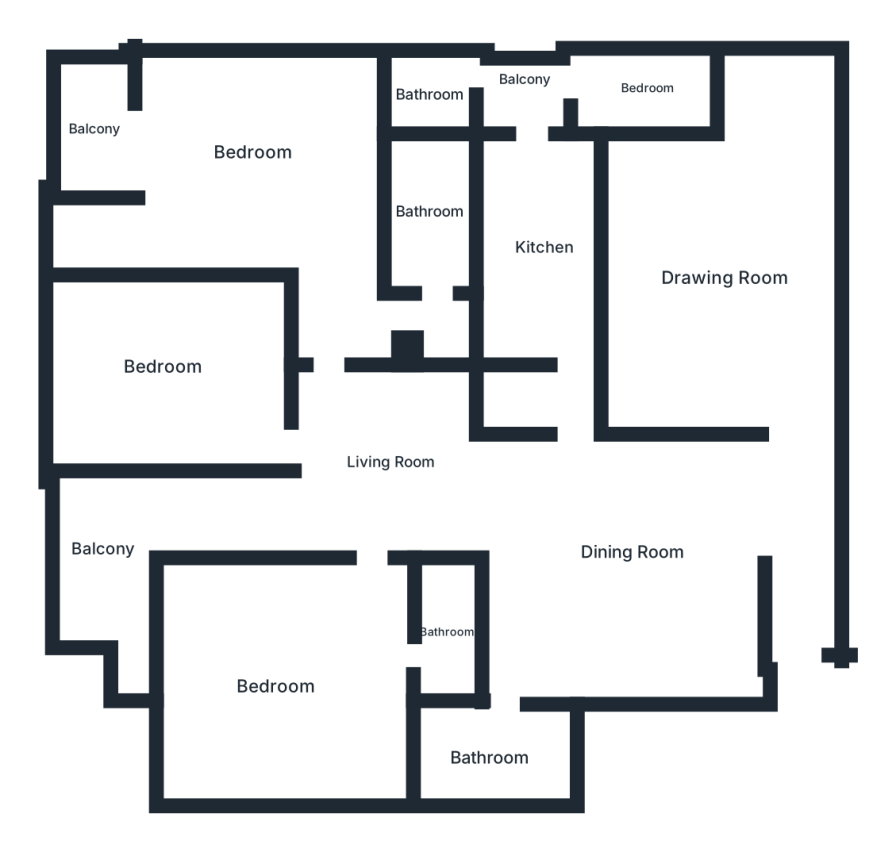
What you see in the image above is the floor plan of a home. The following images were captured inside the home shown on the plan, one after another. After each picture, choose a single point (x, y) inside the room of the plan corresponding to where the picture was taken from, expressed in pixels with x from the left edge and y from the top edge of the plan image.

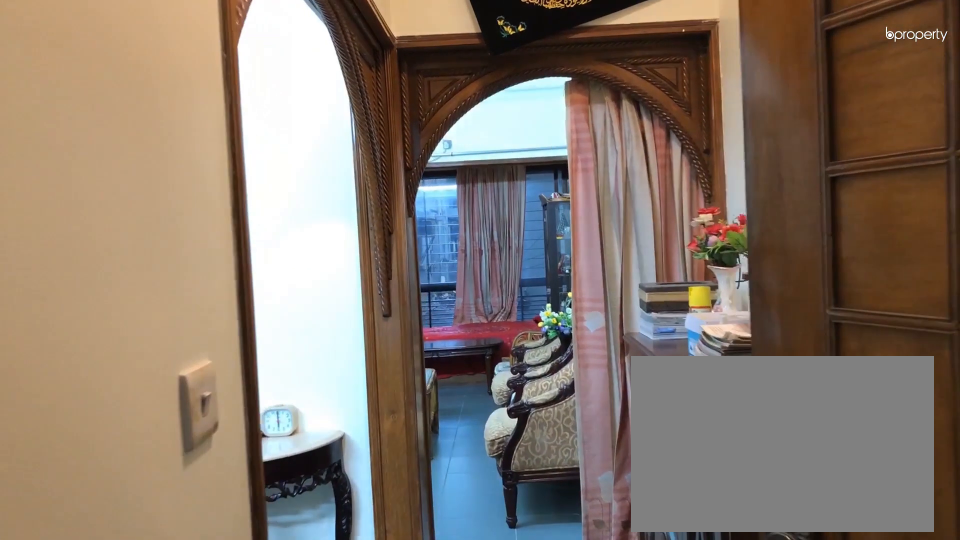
(810, 642)
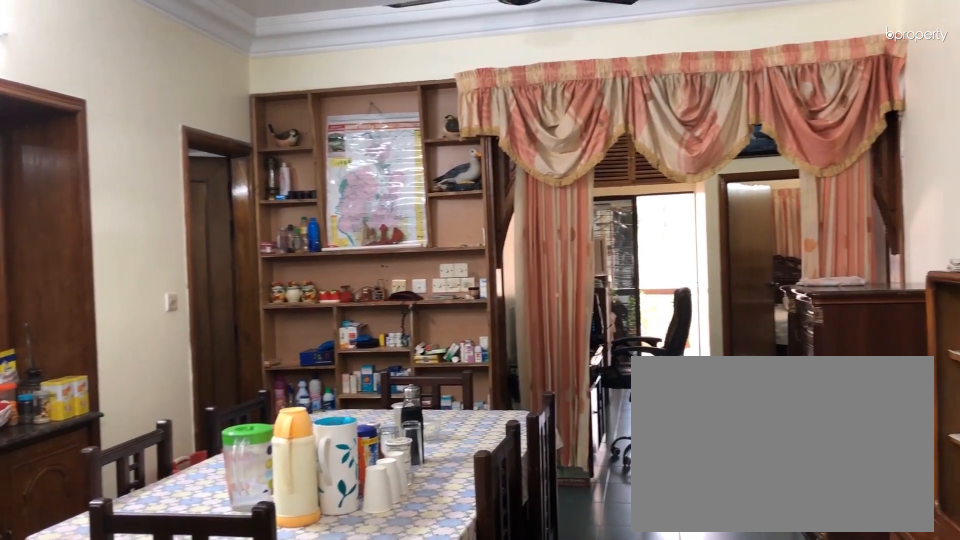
(631, 554)
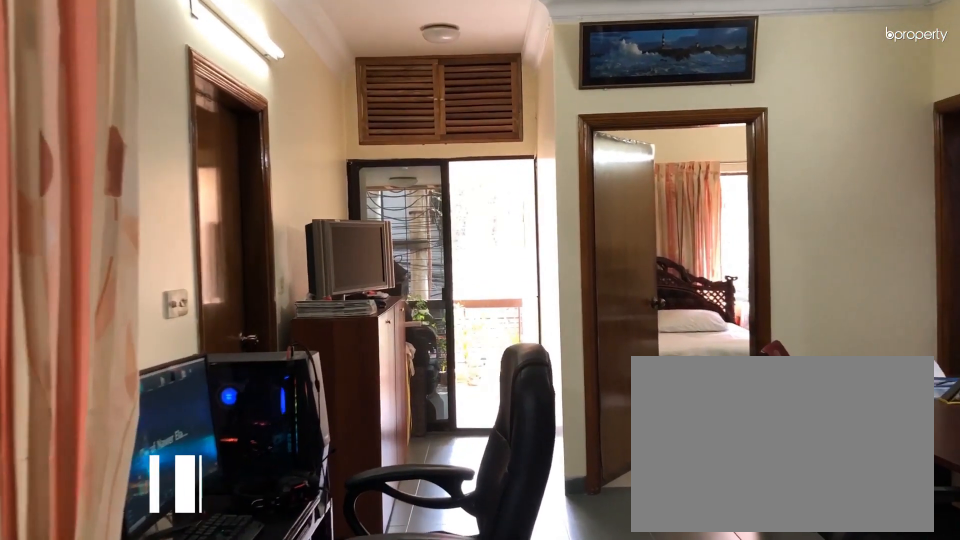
(382, 462)
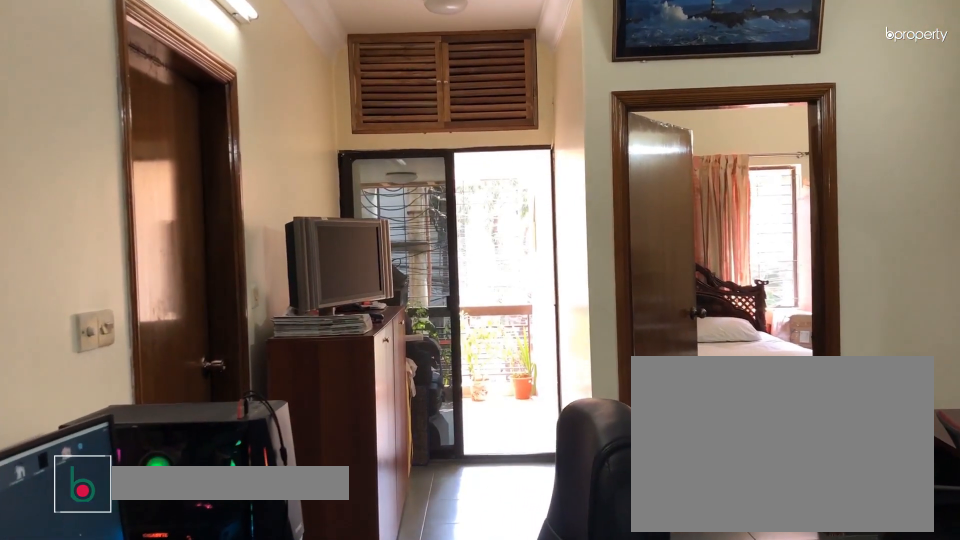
(382, 462)
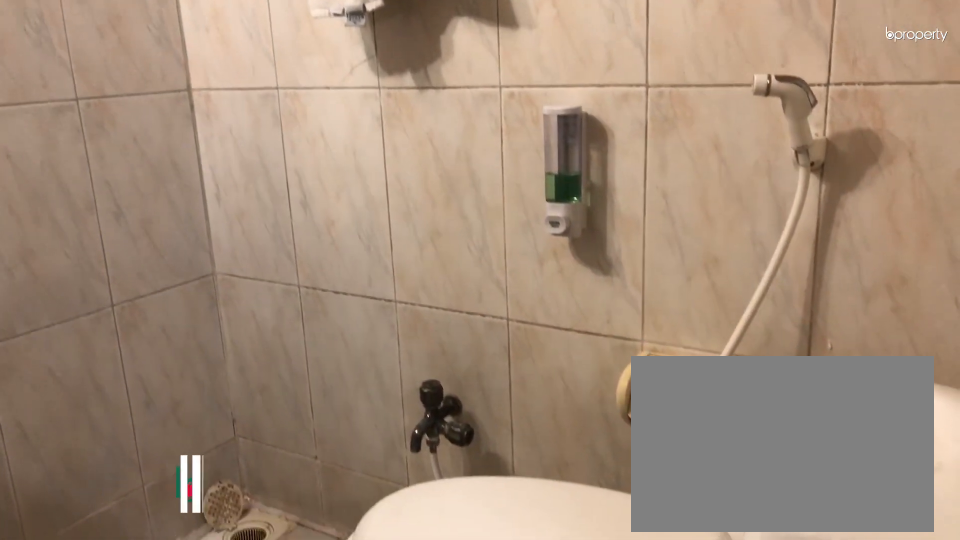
(446, 625)
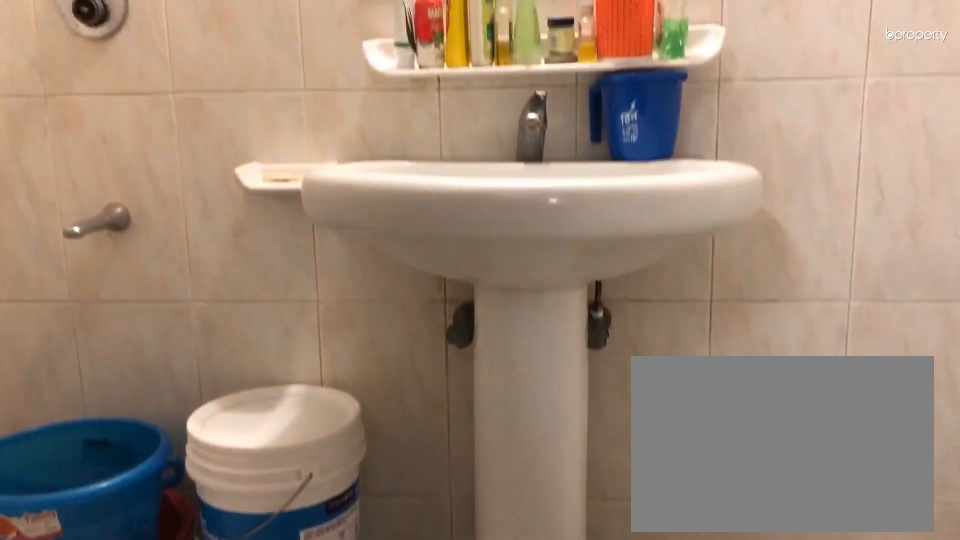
(446, 625)
